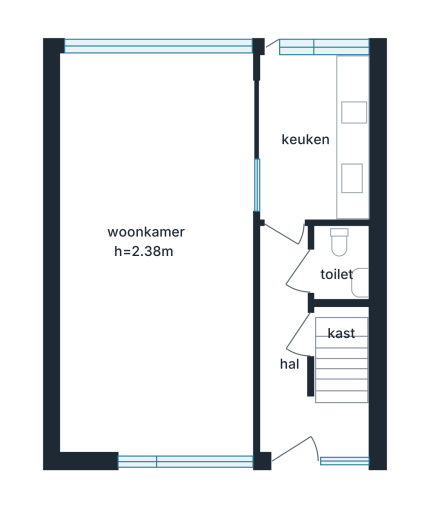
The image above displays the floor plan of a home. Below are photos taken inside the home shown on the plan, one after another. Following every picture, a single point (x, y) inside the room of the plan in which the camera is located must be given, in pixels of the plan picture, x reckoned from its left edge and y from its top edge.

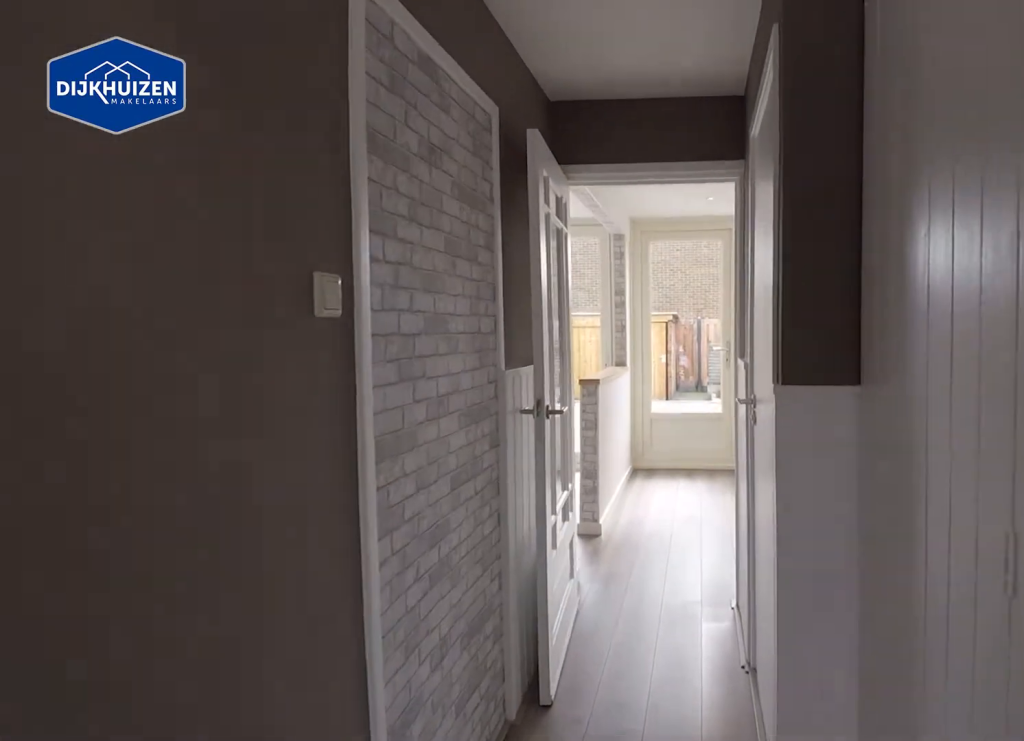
(295, 359)
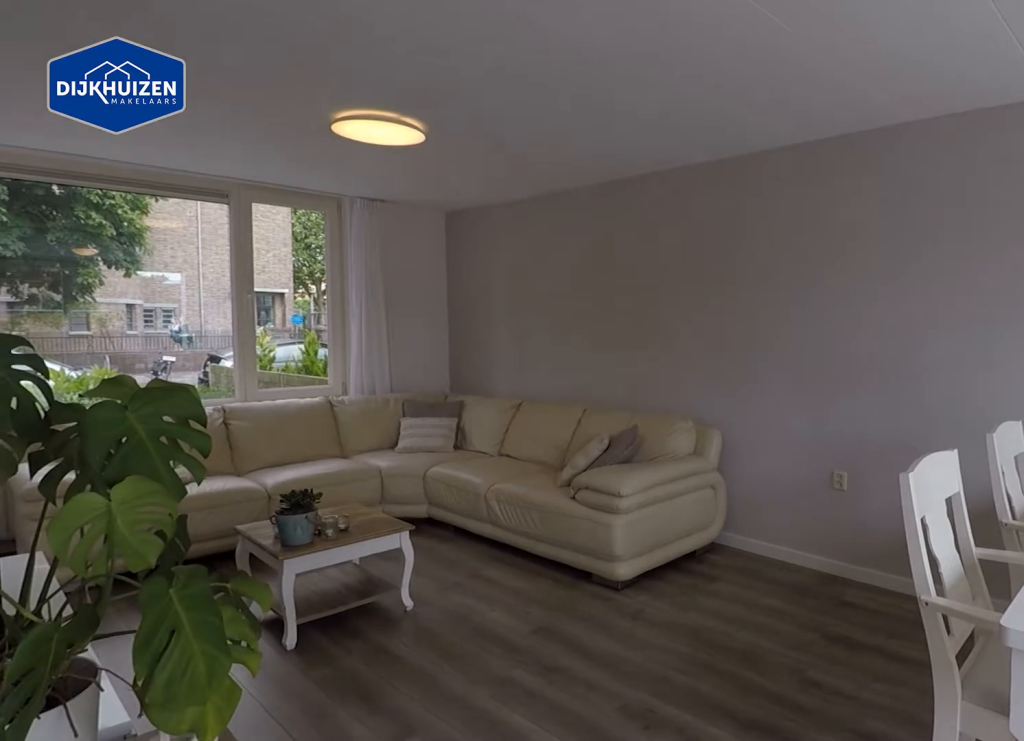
(114, 169)
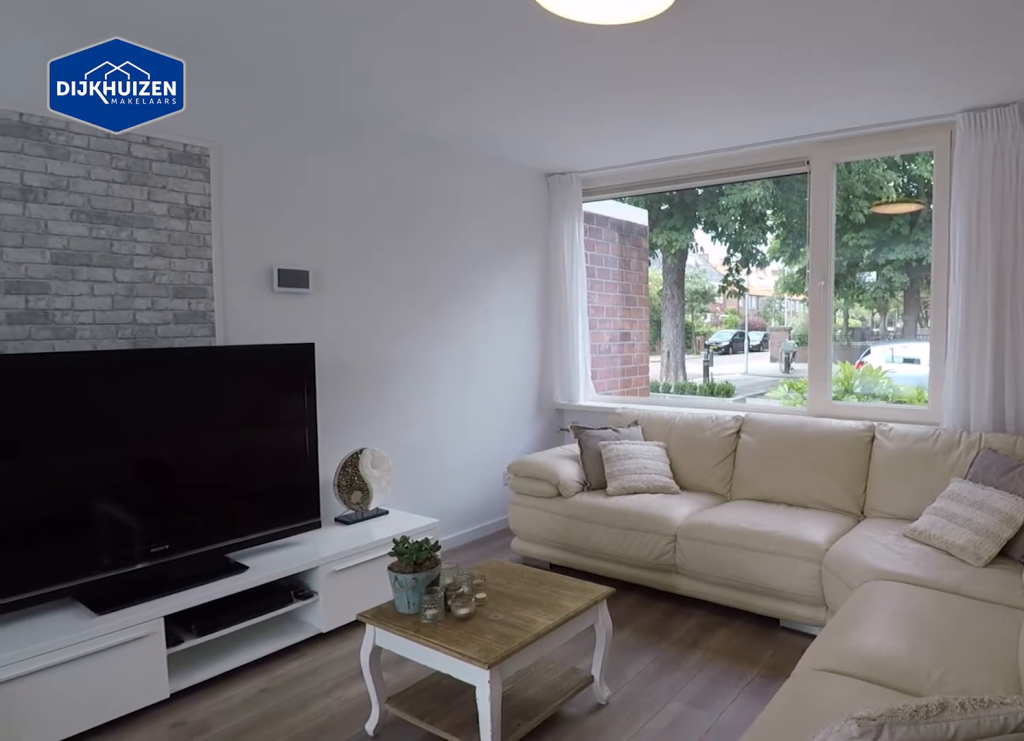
(114, 169)
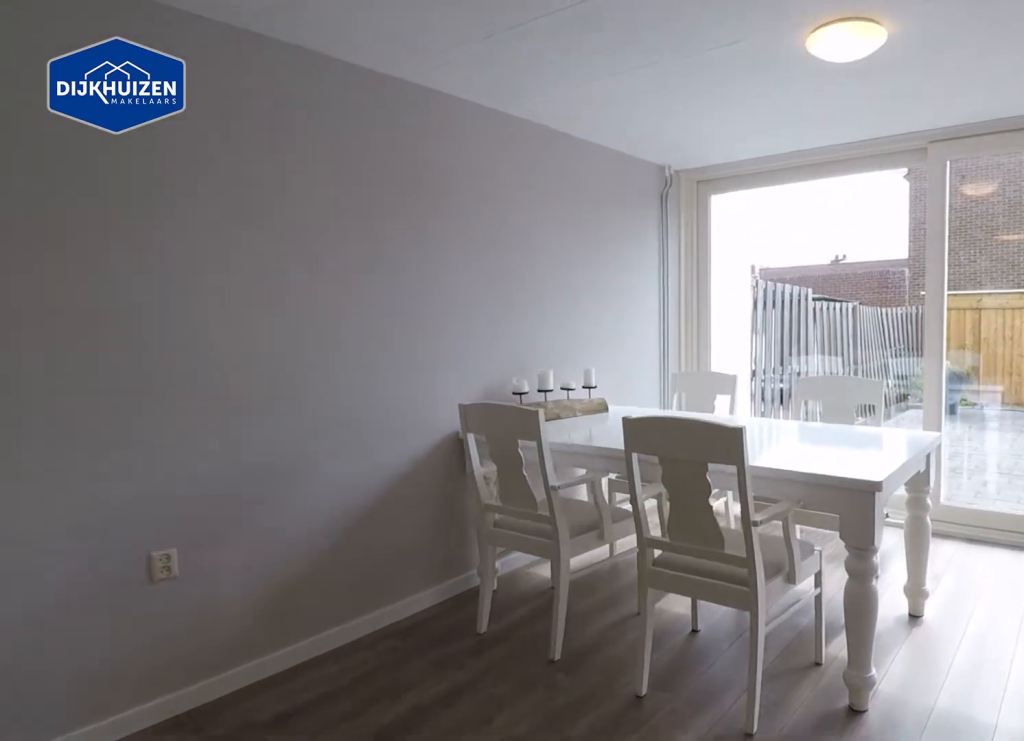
(129, 90)
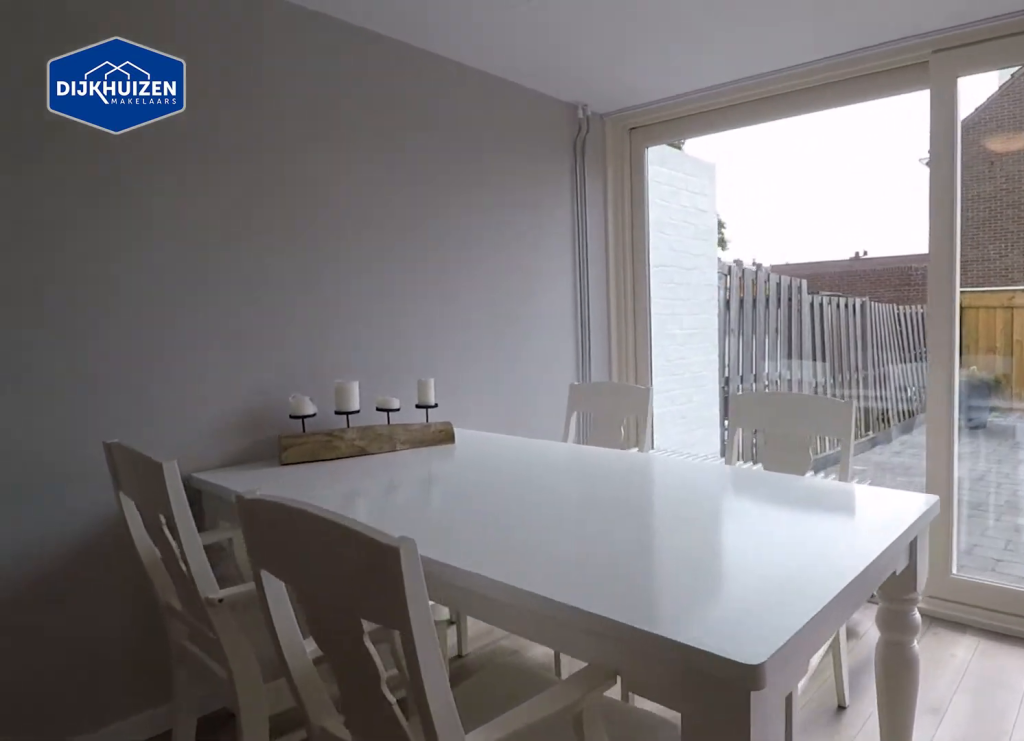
(116, 174)
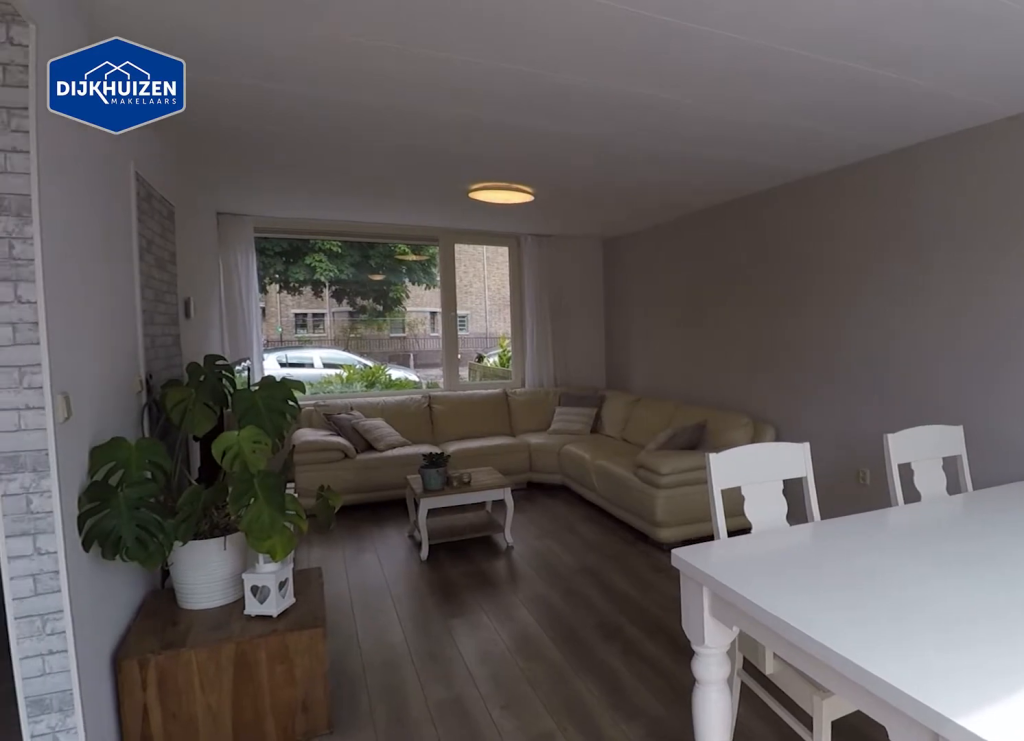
(116, 174)
